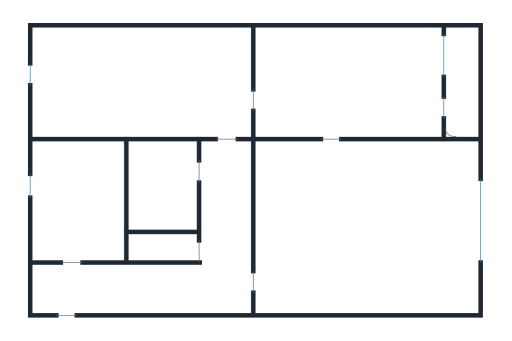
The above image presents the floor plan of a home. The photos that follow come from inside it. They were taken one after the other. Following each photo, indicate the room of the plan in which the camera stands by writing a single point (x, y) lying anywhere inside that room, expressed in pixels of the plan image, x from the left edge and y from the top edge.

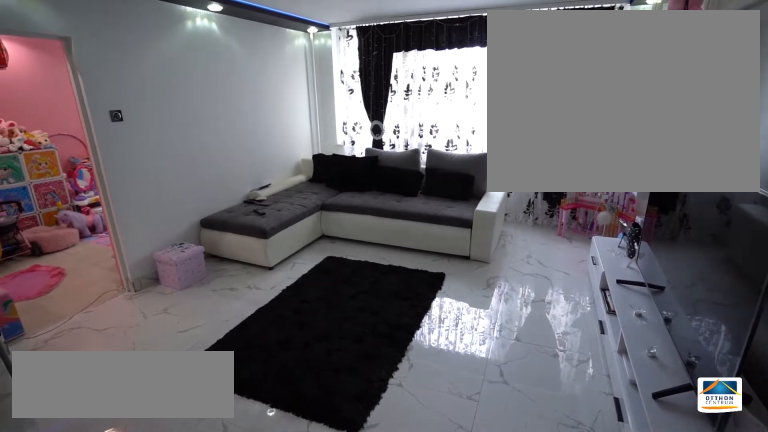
(363, 228)
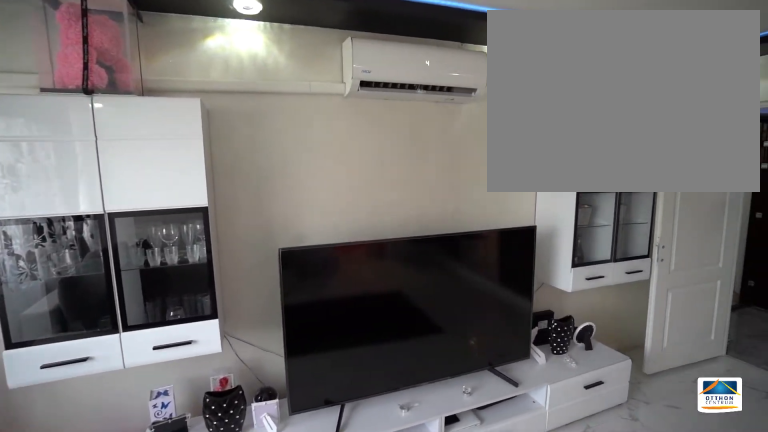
(363, 228)
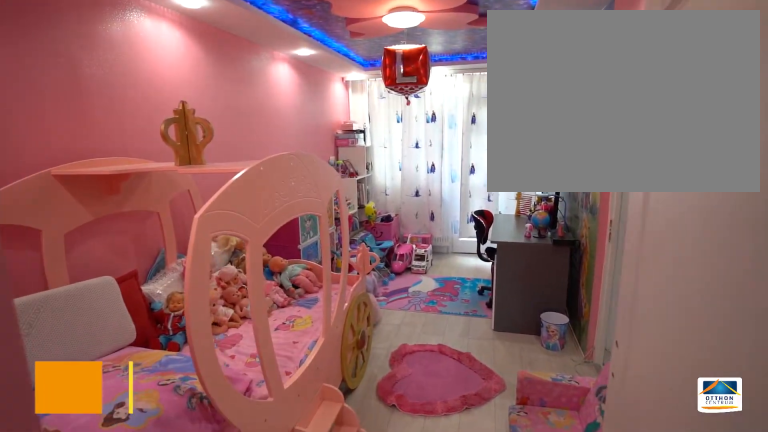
(345, 76)
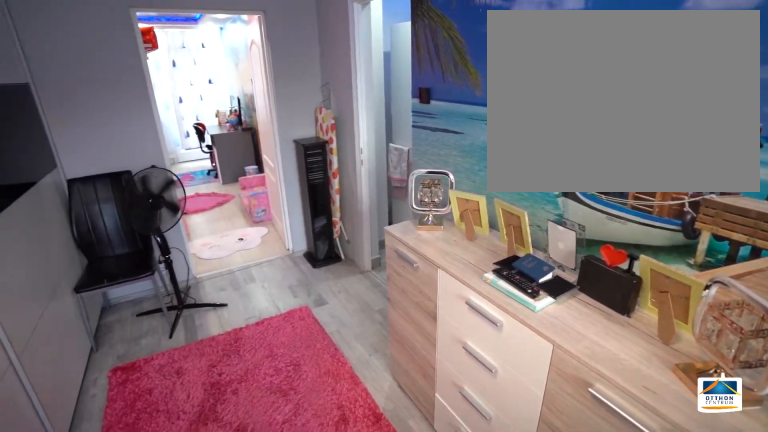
(140, 88)
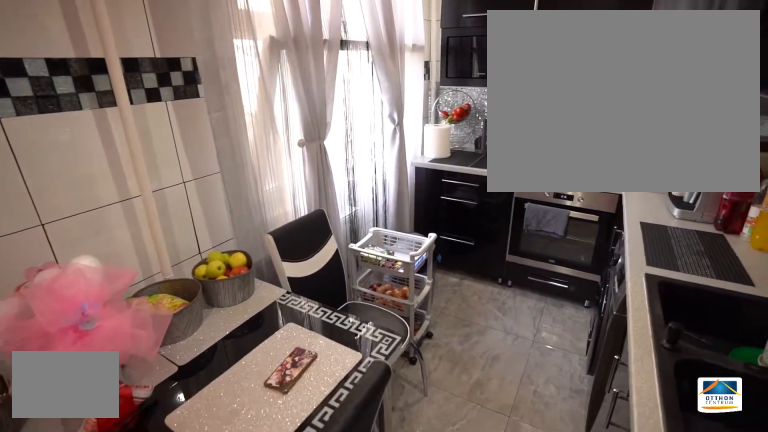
(74, 205)
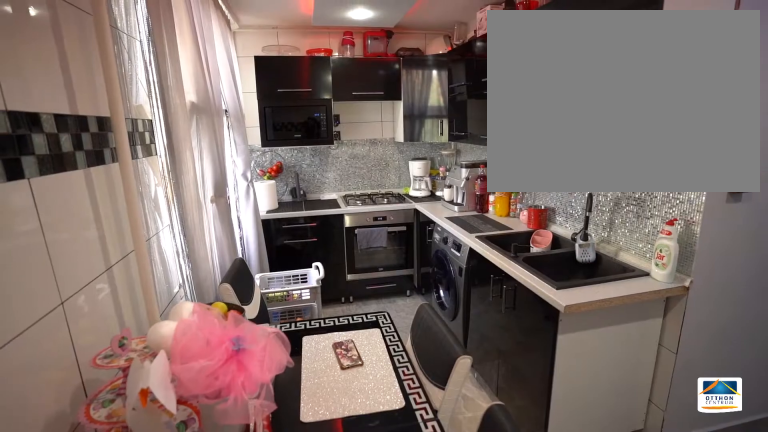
(74, 205)
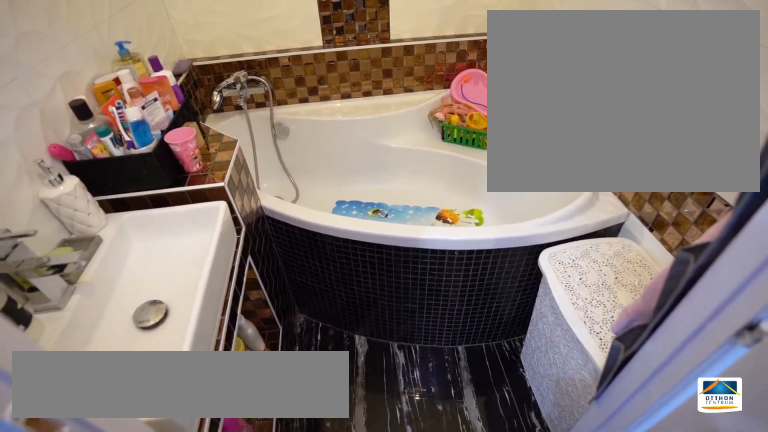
(164, 190)
